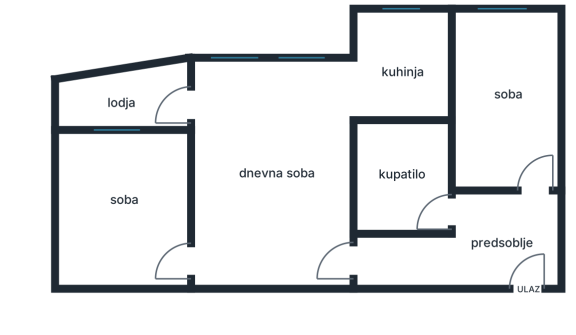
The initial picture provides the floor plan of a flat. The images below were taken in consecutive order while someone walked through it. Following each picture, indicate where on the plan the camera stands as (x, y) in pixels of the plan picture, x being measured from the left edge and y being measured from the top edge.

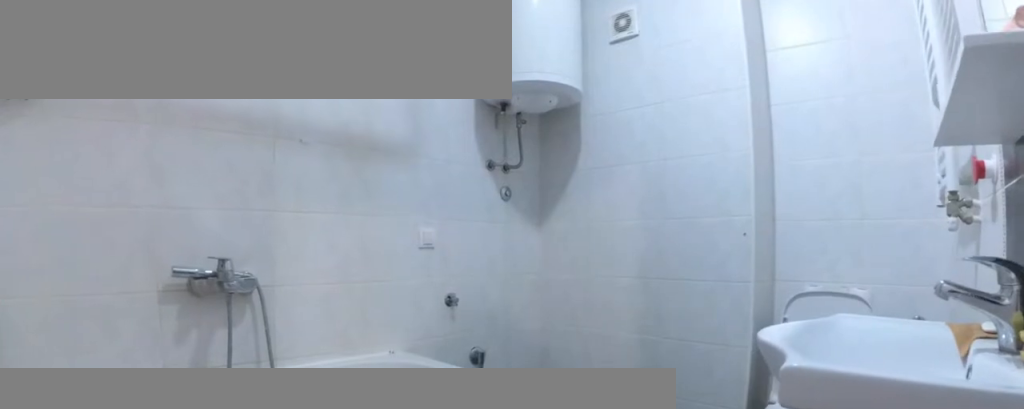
(433, 202)
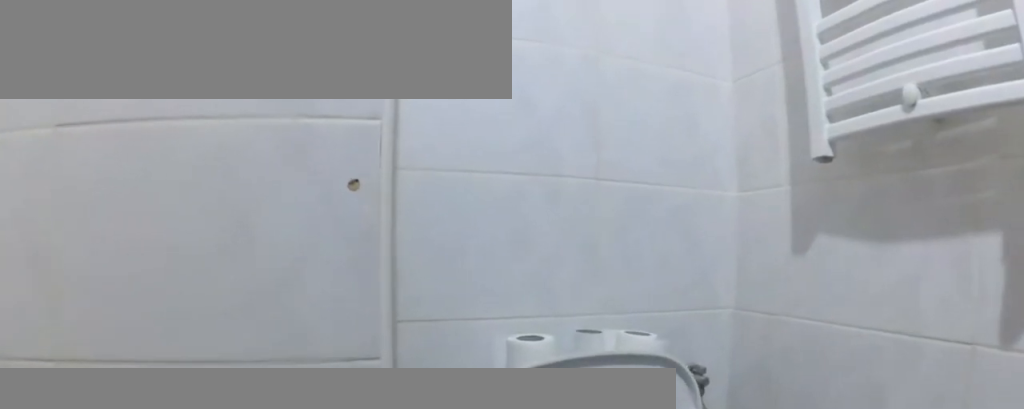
(422, 150)
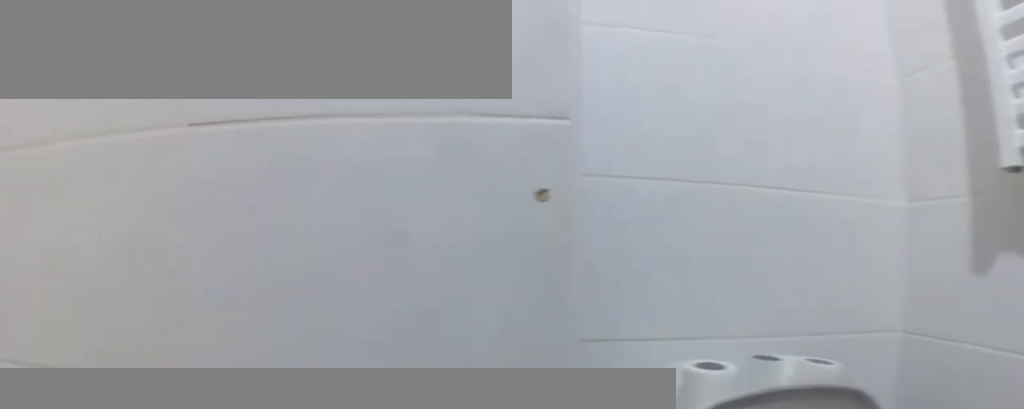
(427, 145)
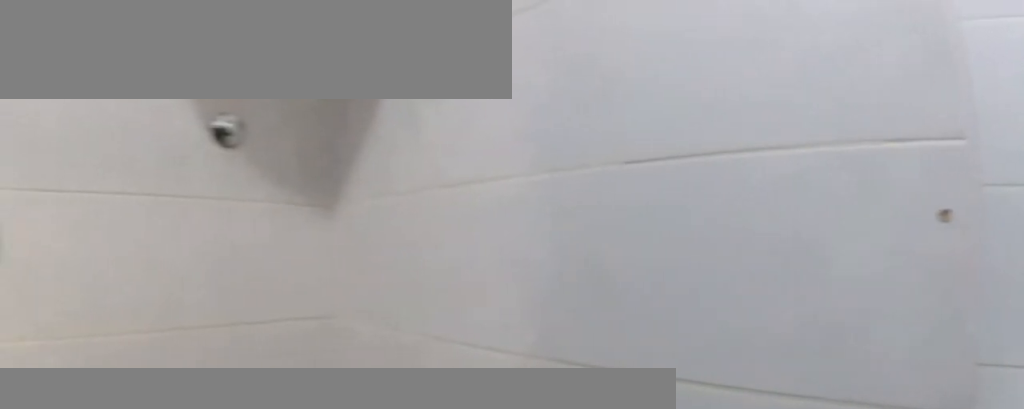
(433, 141)
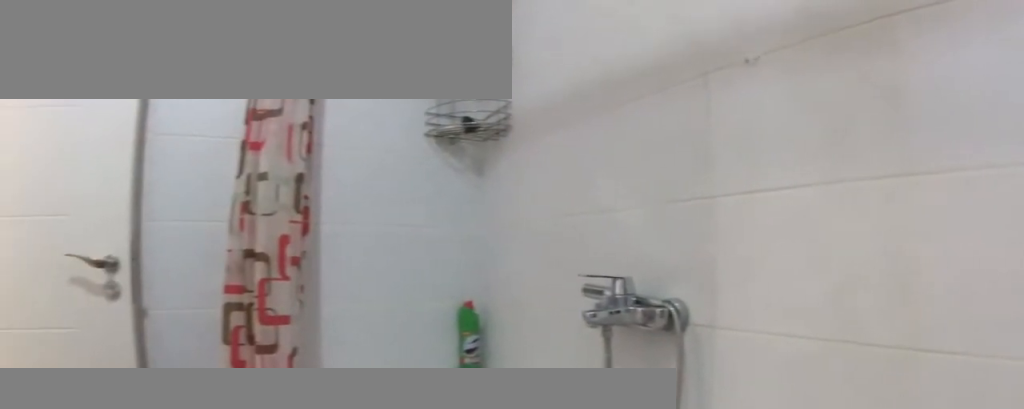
(411, 126)
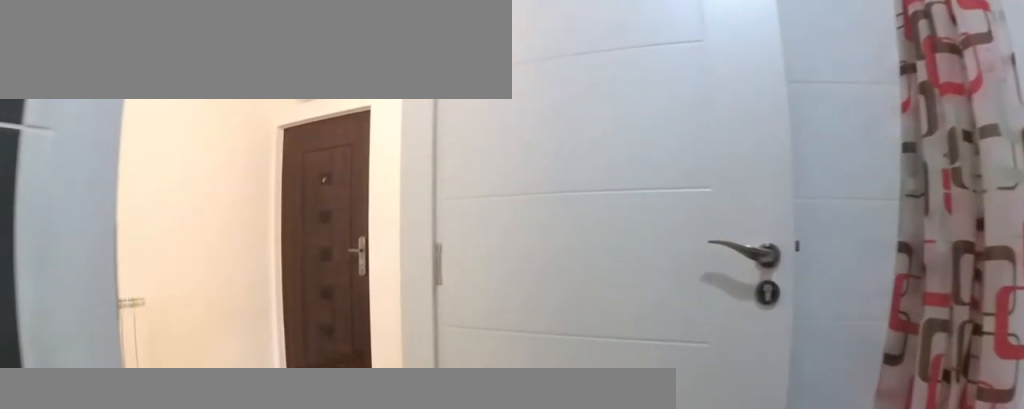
(397, 173)
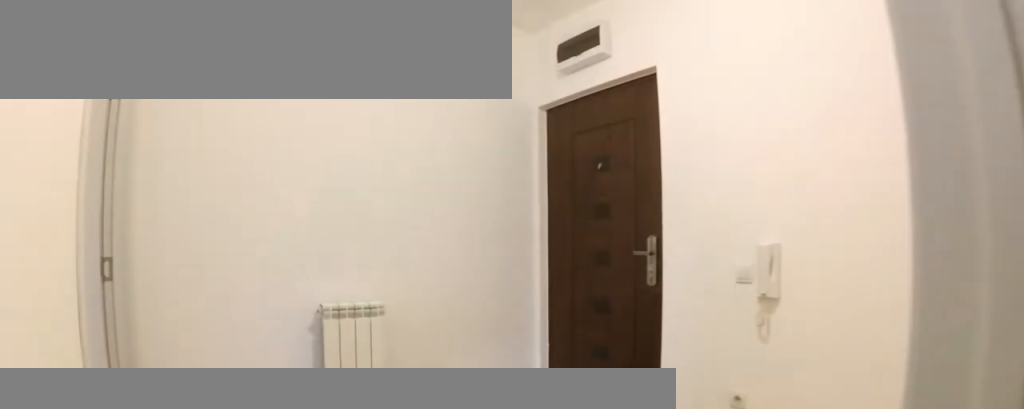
(423, 197)
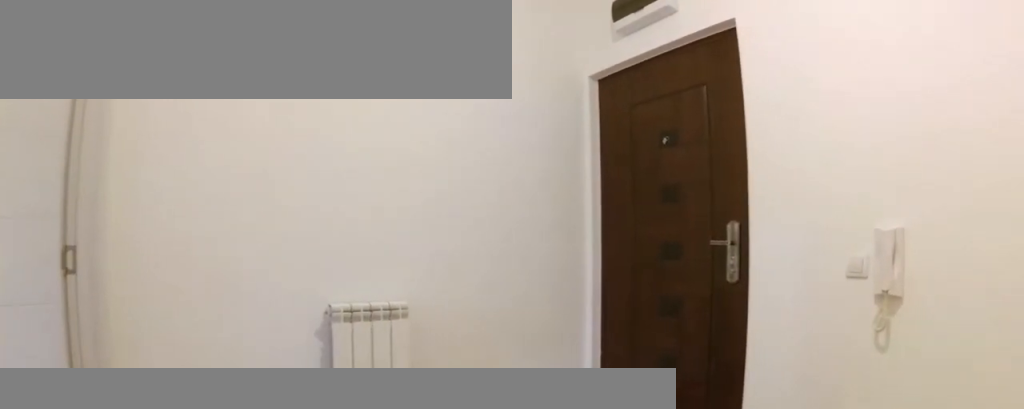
(450, 206)
